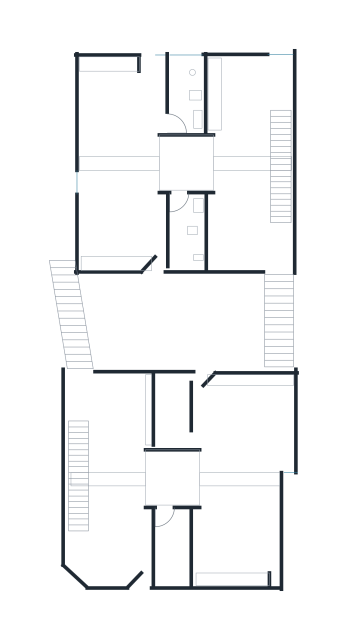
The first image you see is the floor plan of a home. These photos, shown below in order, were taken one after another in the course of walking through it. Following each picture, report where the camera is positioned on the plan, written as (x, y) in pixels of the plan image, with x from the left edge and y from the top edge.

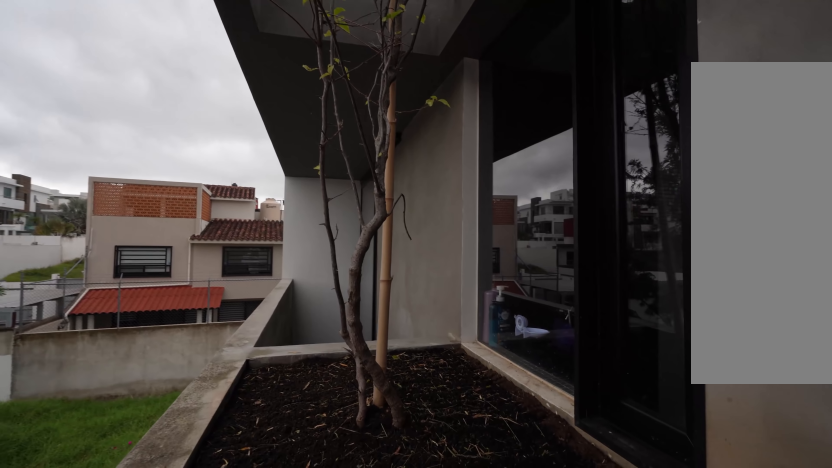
(145, 52)
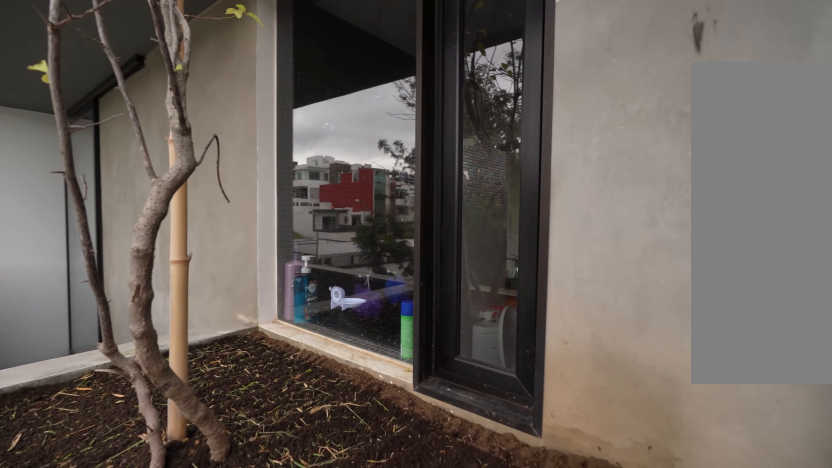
(142, 52)
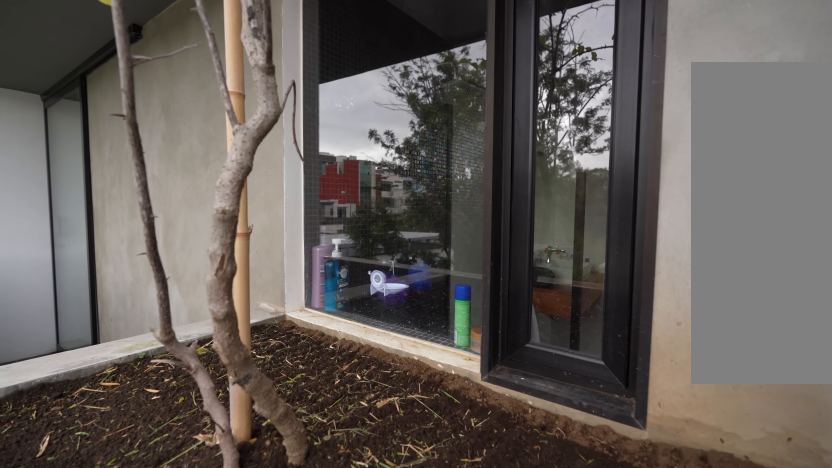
(142, 52)
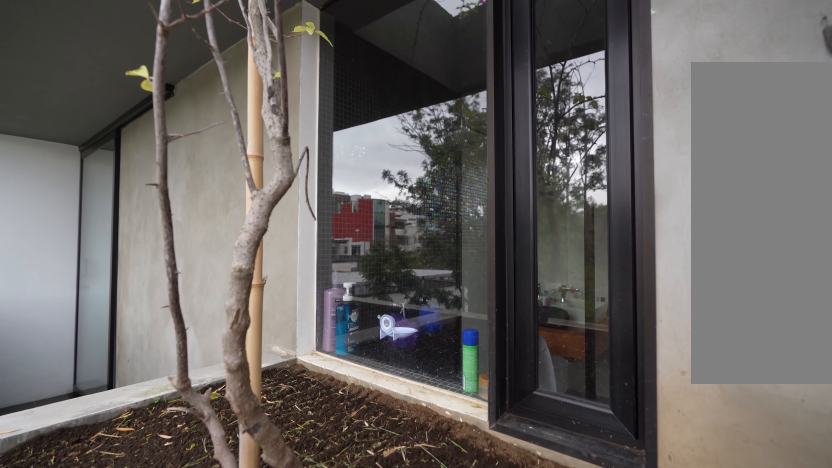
(142, 52)
